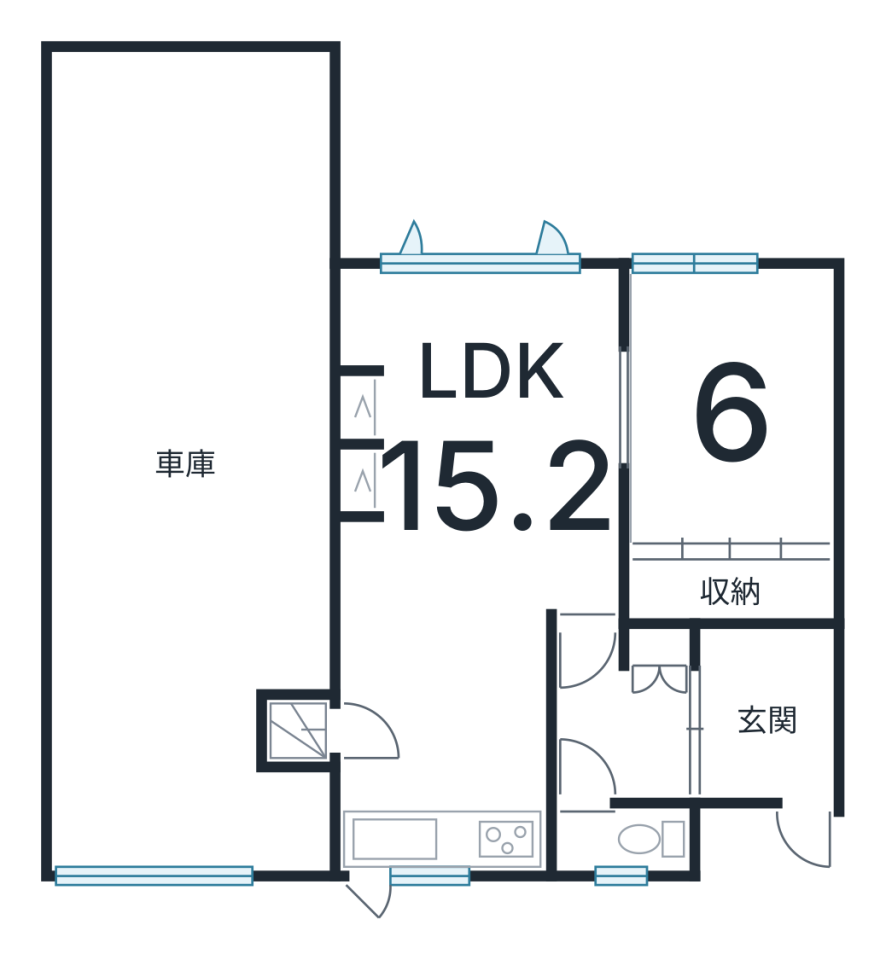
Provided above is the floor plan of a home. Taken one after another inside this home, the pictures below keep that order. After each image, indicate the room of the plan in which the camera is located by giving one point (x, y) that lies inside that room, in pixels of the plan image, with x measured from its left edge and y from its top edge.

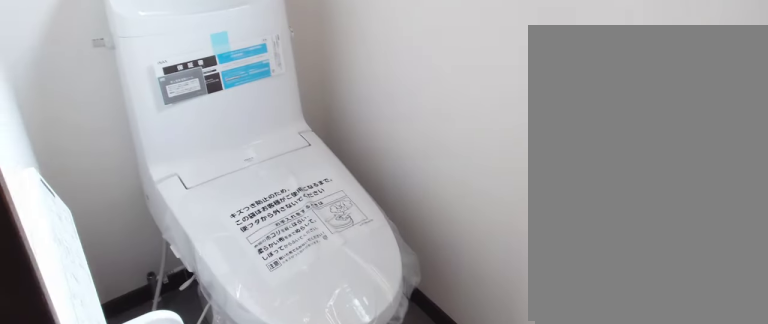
(615, 853)
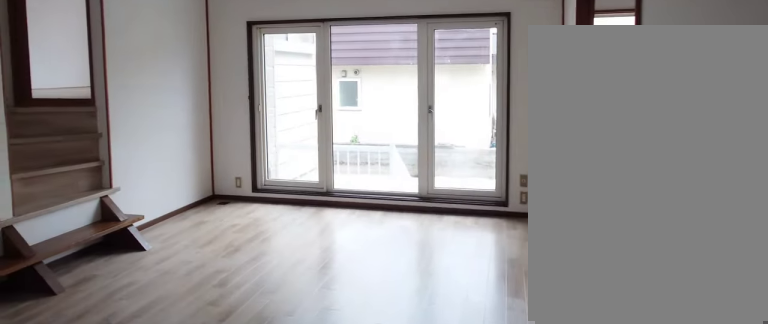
(465, 536)
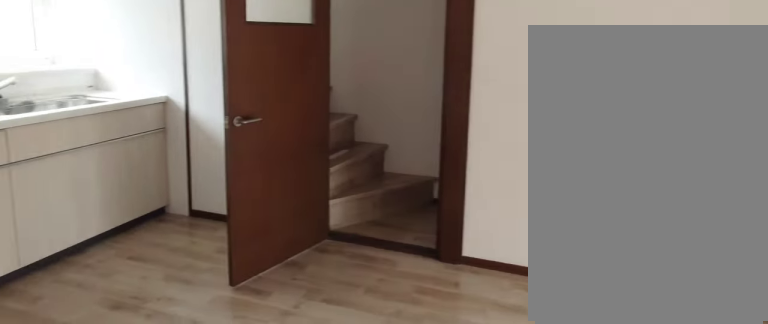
(465, 536)
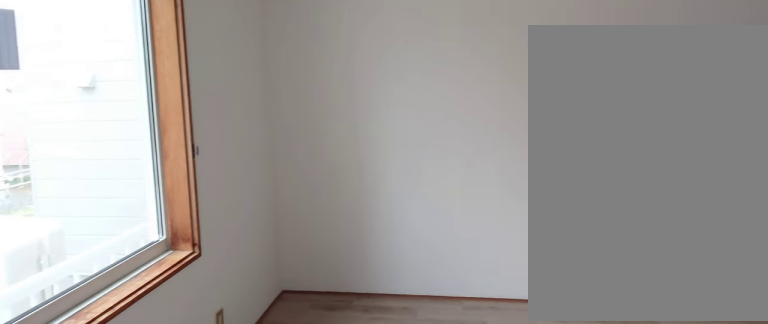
(721, 425)
